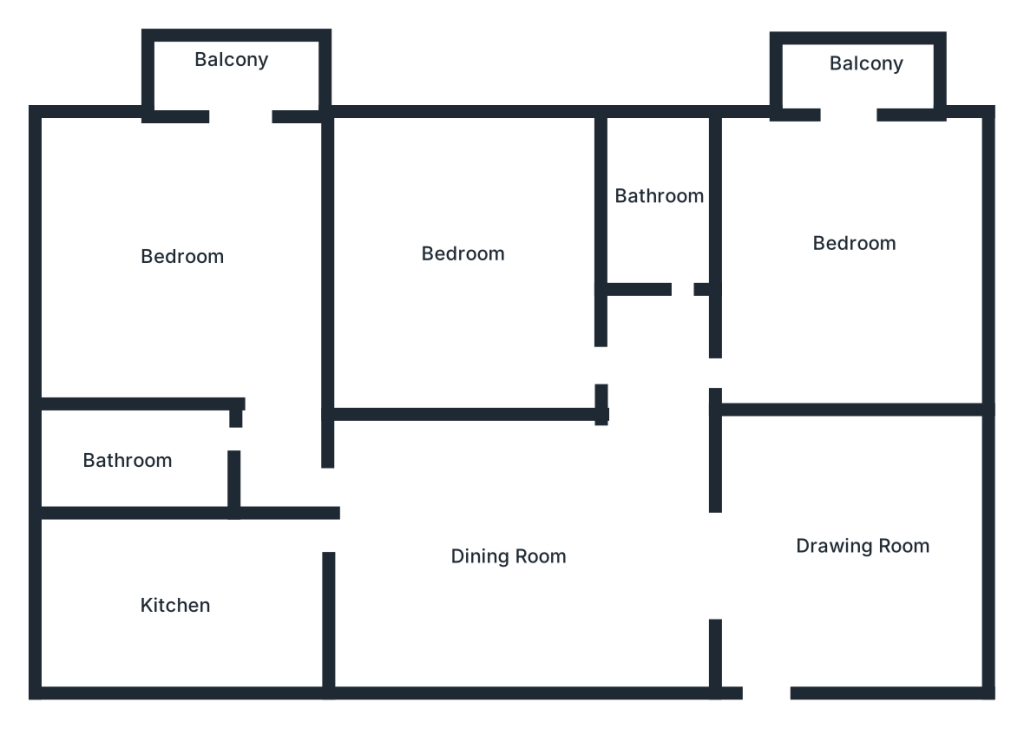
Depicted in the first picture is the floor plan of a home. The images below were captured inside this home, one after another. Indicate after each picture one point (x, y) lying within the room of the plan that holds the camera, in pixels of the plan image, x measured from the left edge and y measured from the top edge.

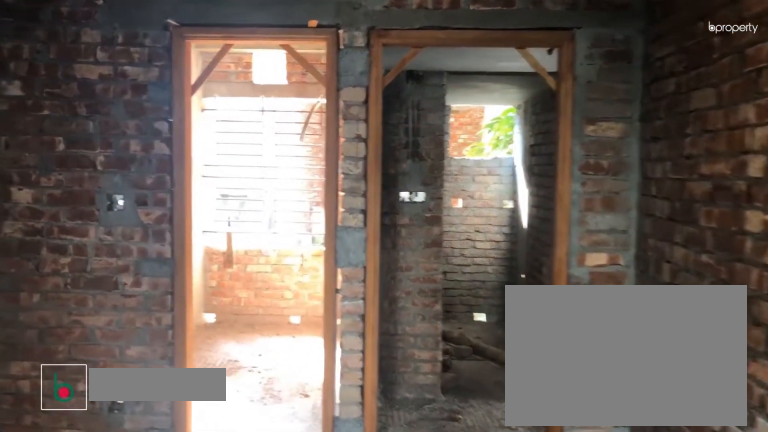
(567, 560)
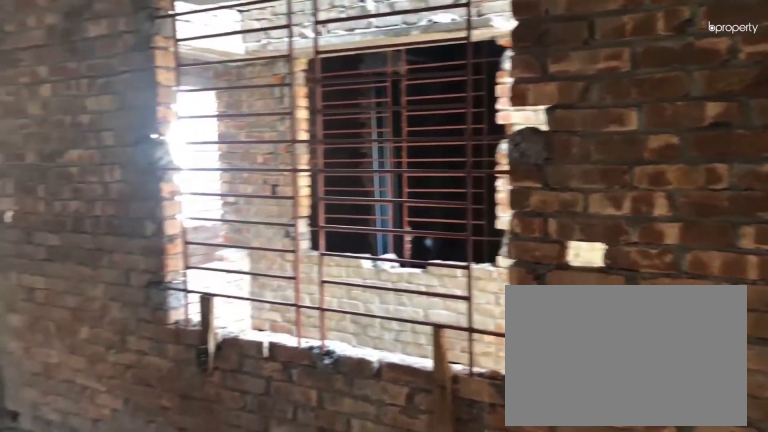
(497, 561)
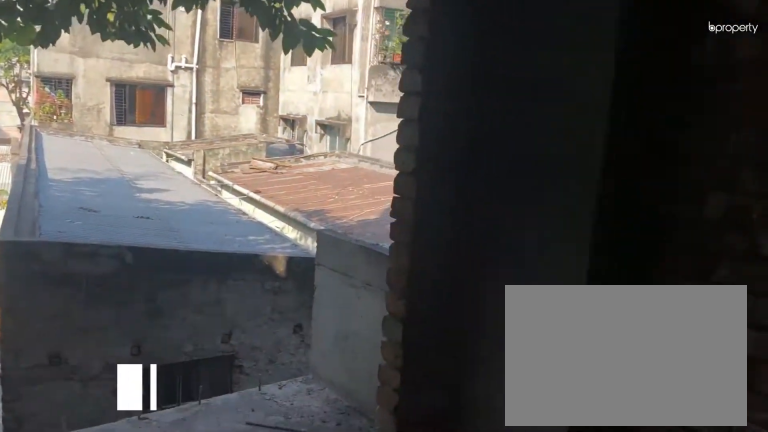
(172, 256)
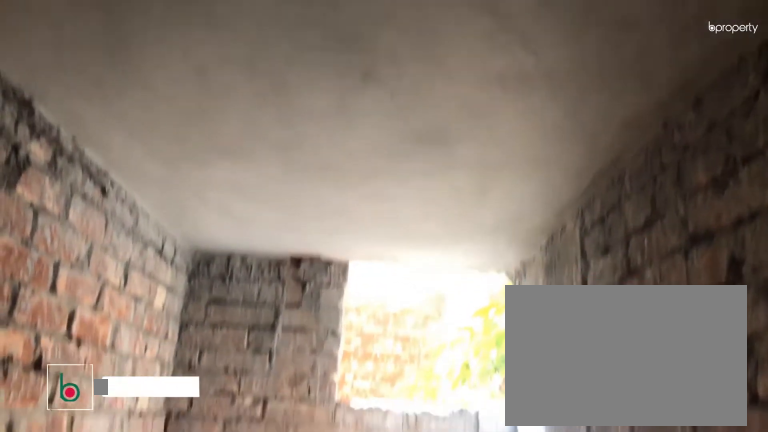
(132, 457)
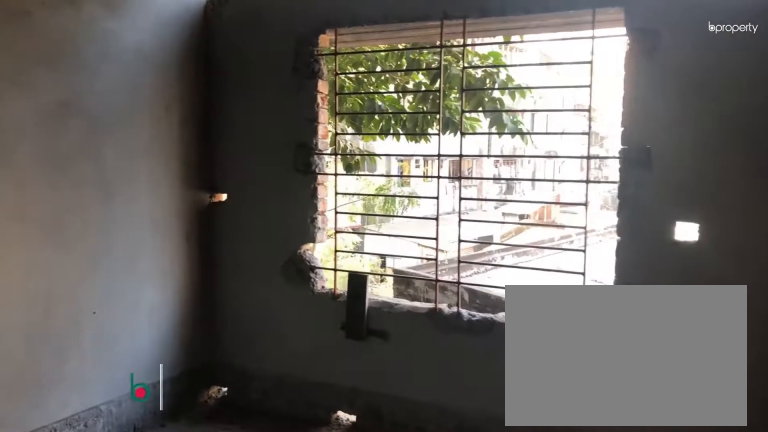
(575, 356)
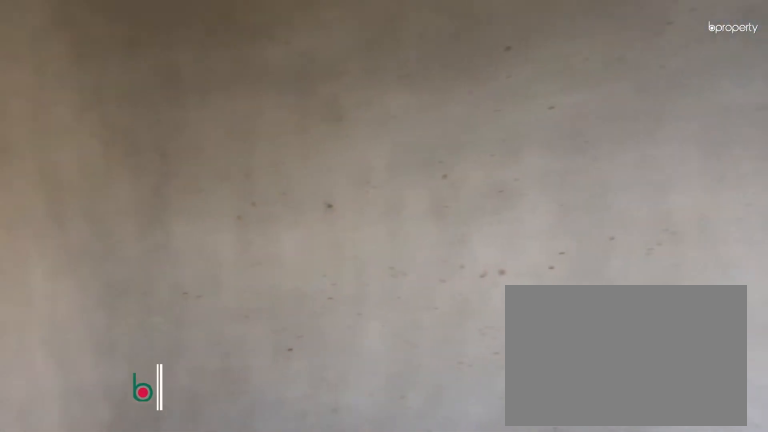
(466, 258)
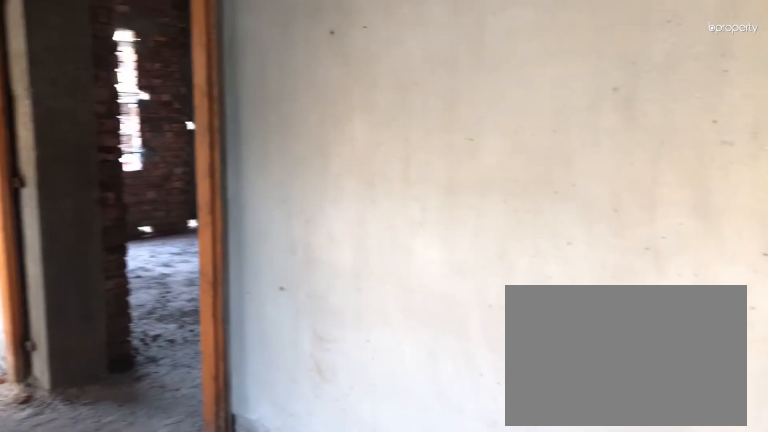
(466, 258)
